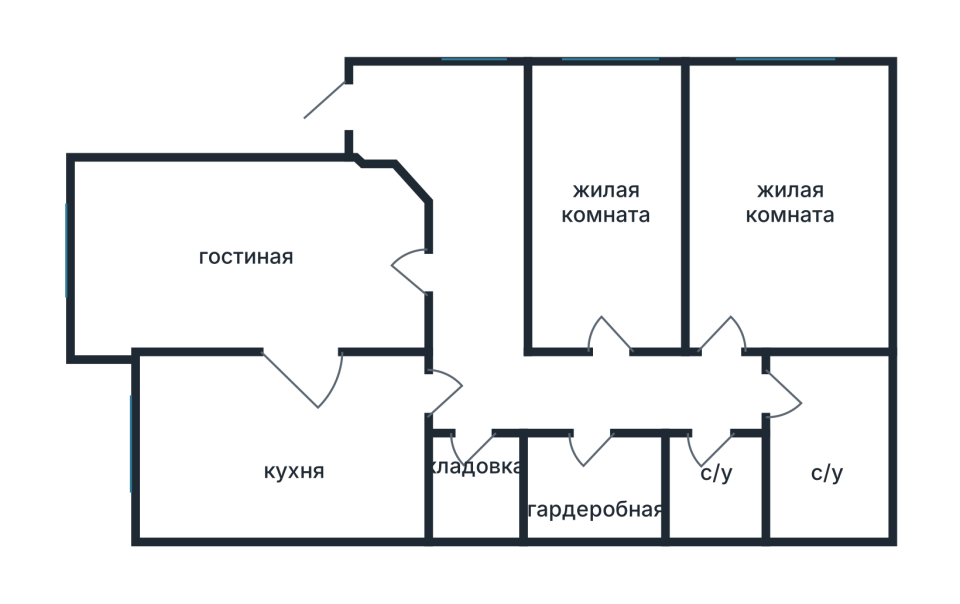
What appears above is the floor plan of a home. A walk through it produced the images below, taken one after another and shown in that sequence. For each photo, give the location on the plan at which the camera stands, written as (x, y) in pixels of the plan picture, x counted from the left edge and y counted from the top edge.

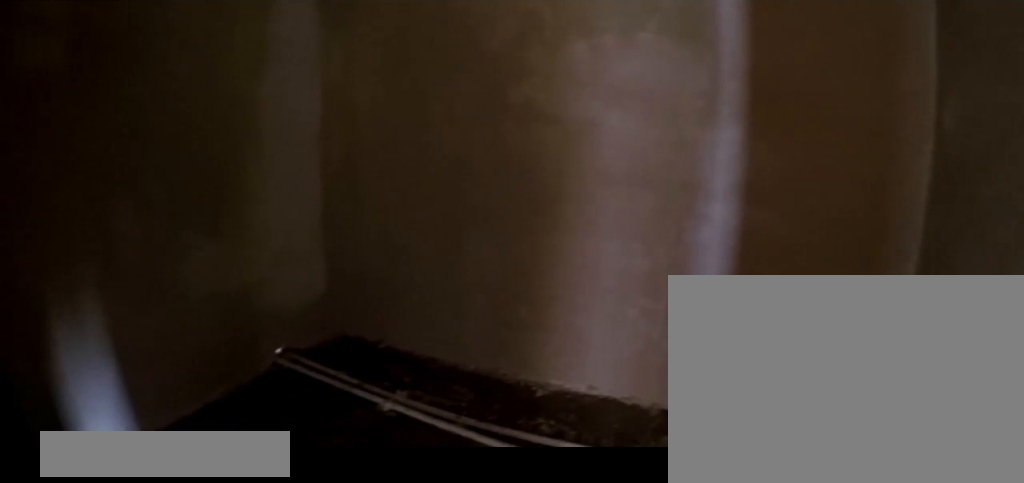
(593, 423)
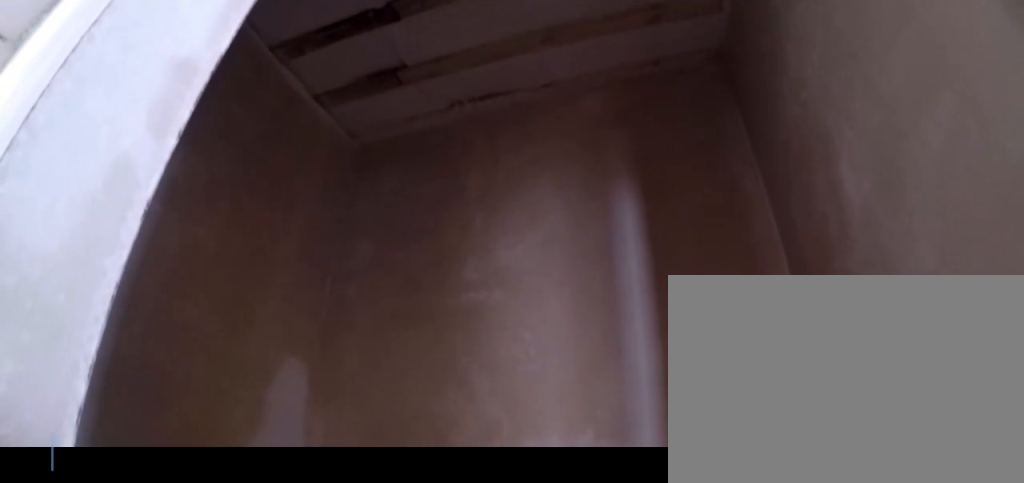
(593, 424)
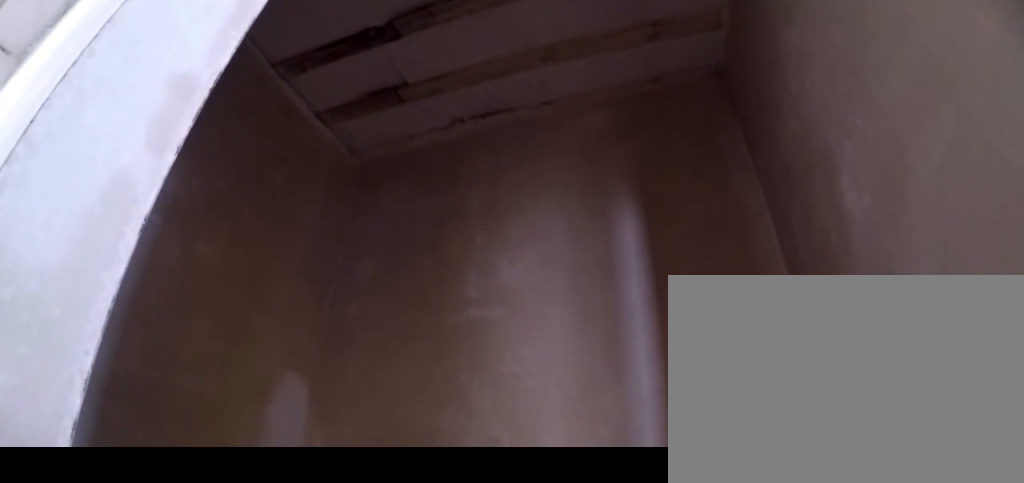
(593, 423)
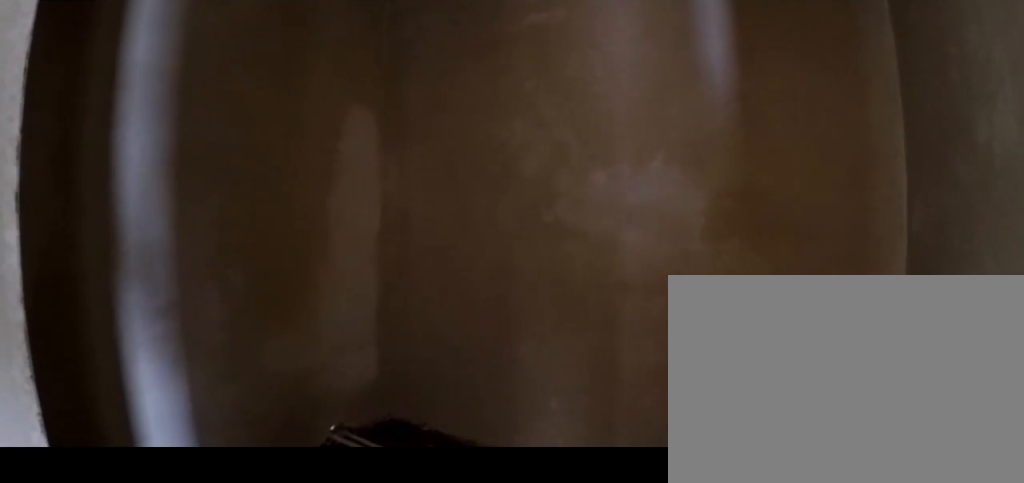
(593, 424)
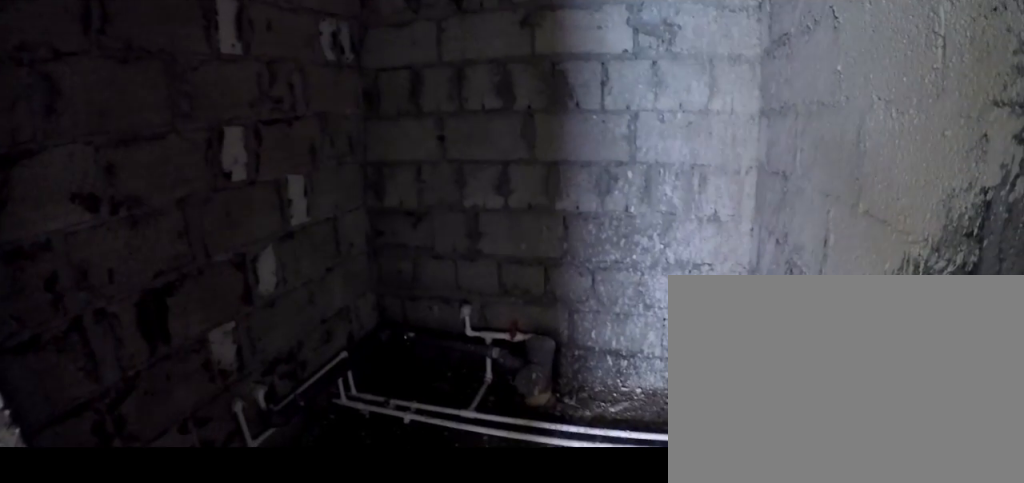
(712, 422)
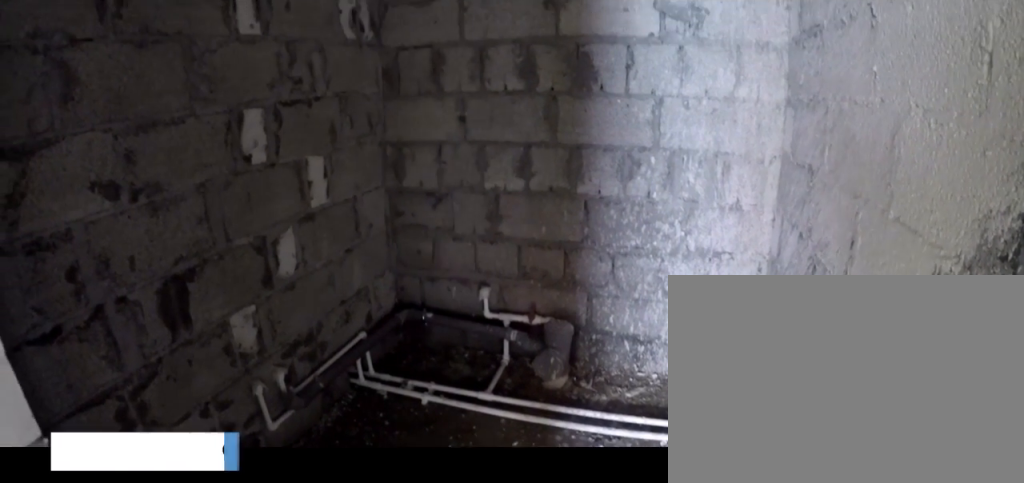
(712, 422)
